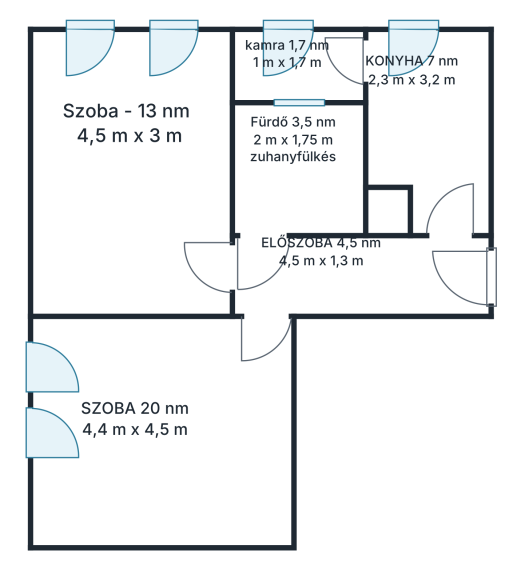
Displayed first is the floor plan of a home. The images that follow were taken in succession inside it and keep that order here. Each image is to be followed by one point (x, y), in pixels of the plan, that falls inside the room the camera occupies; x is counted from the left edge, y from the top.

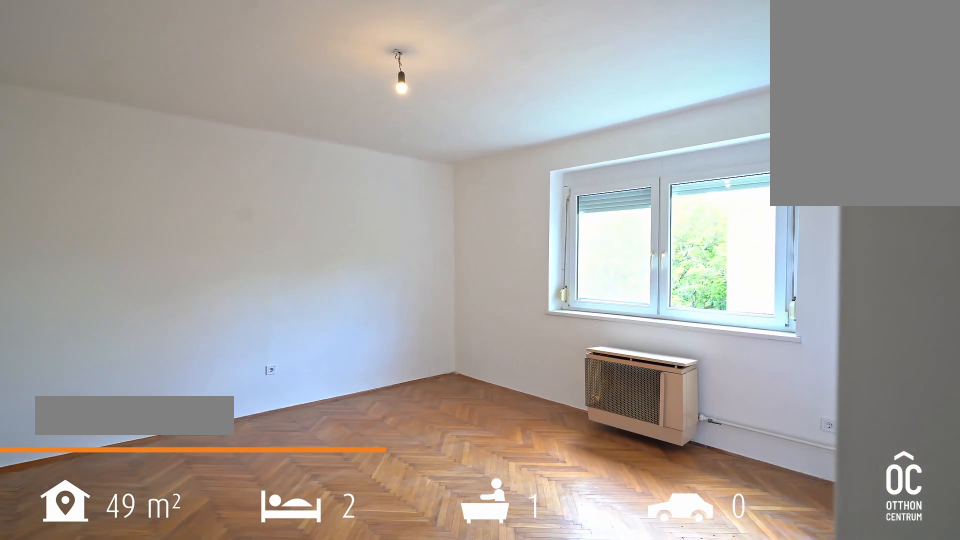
(166, 436)
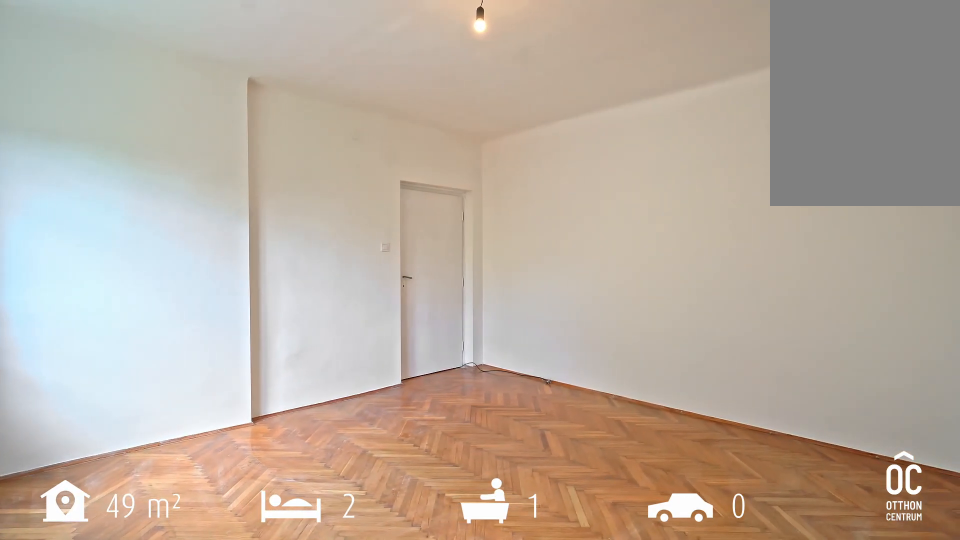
(166, 435)
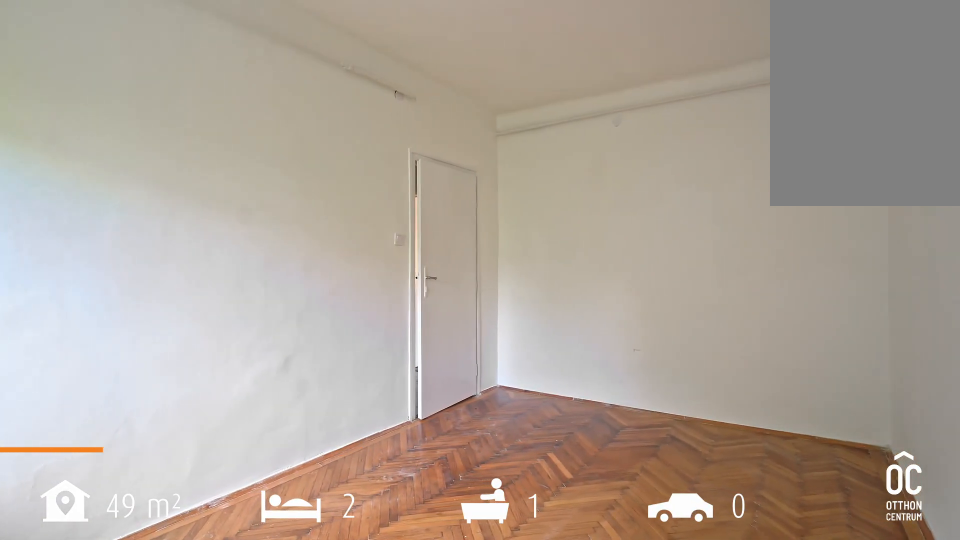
(131, 194)
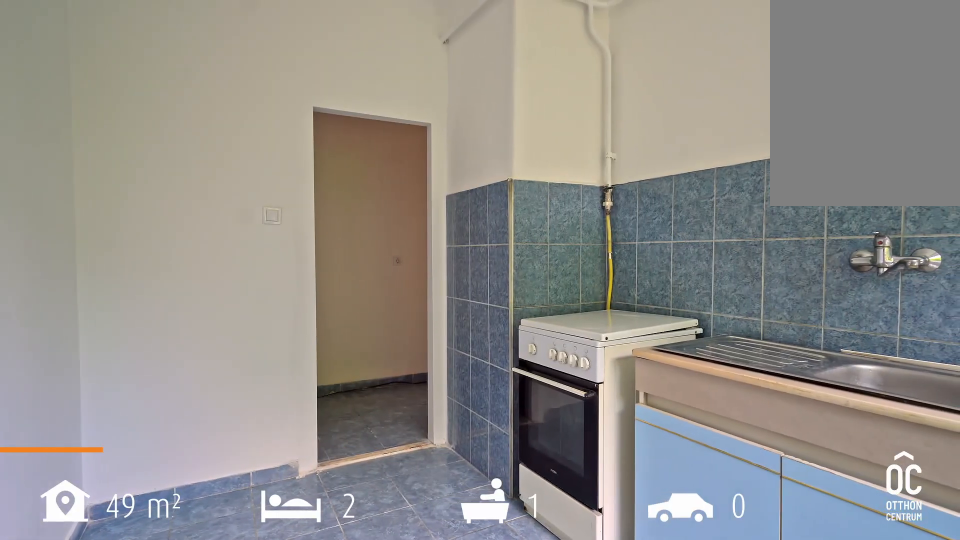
(419, 127)
